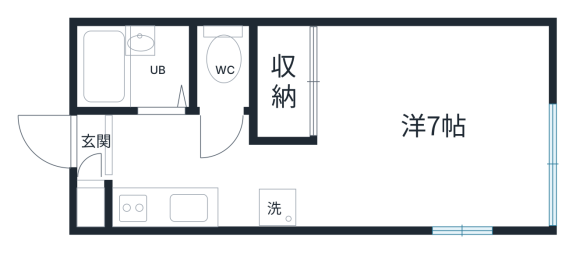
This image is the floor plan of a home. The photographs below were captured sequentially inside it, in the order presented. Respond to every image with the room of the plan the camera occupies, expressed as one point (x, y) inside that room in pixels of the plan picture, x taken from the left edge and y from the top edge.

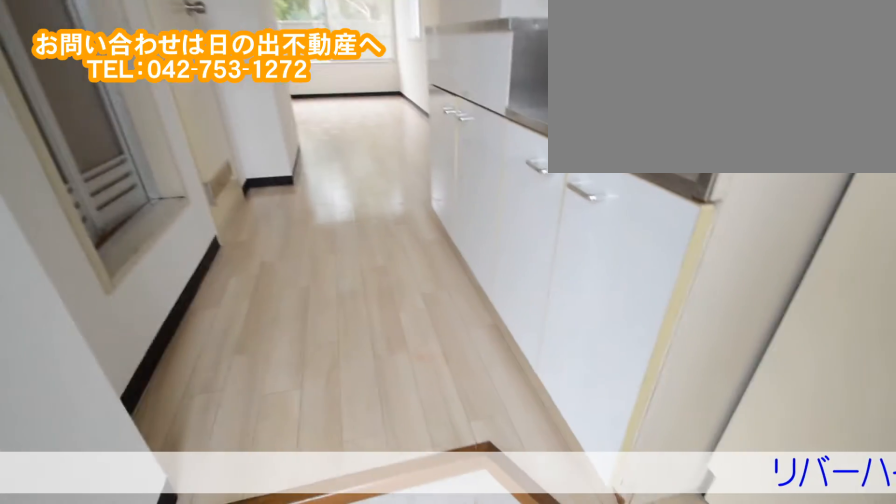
(147, 145)
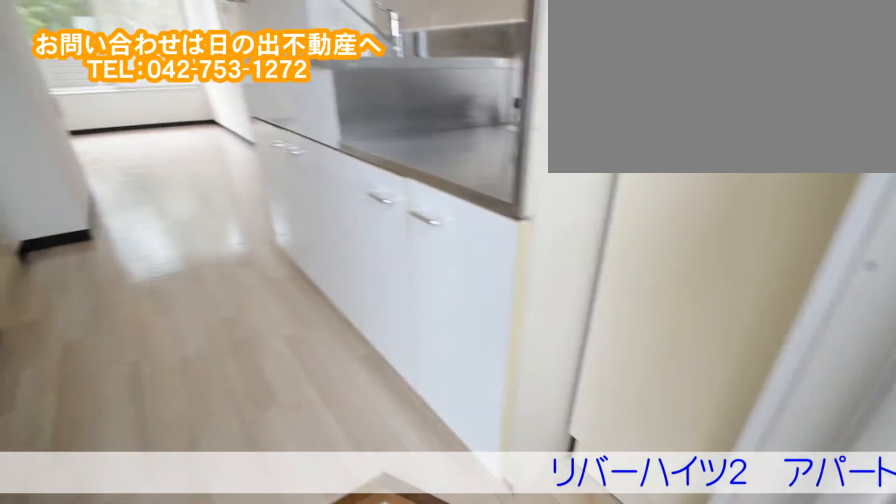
(147, 145)
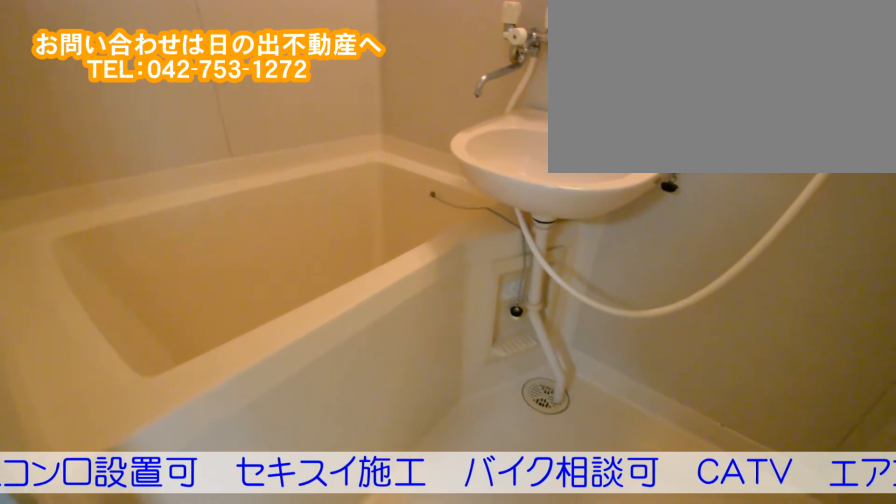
(128, 75)
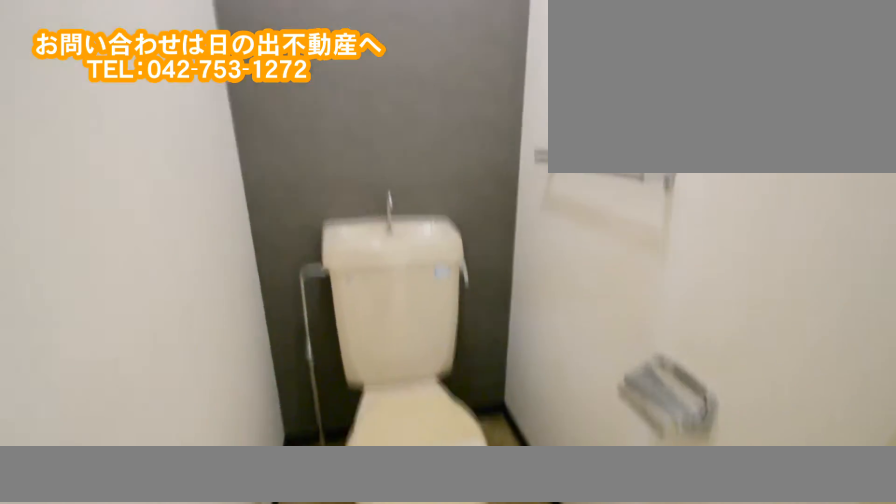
(217, 72)
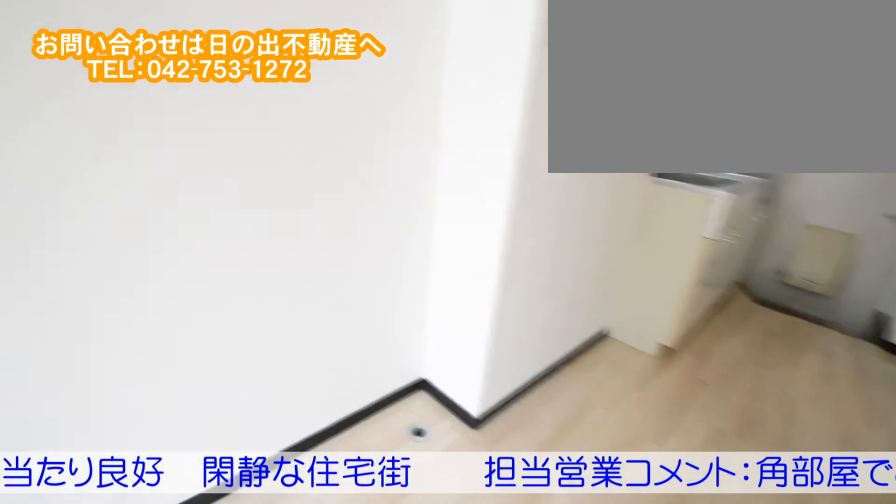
(187, 148)
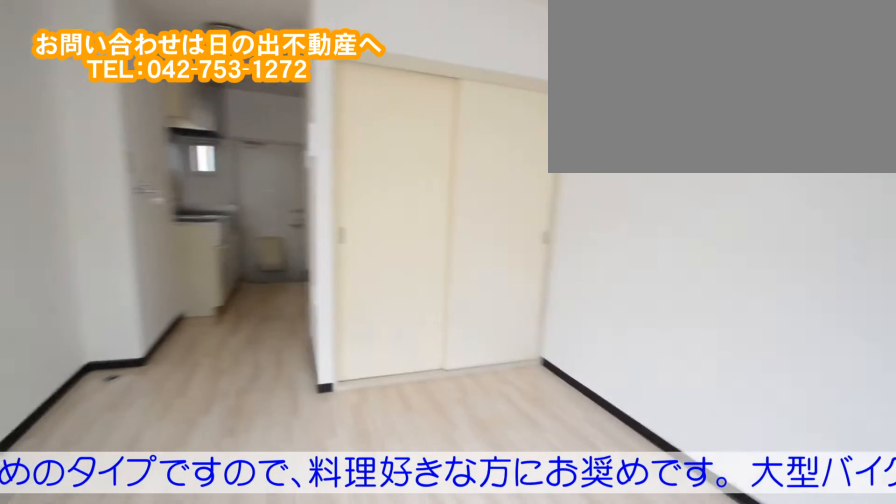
(440, 81)
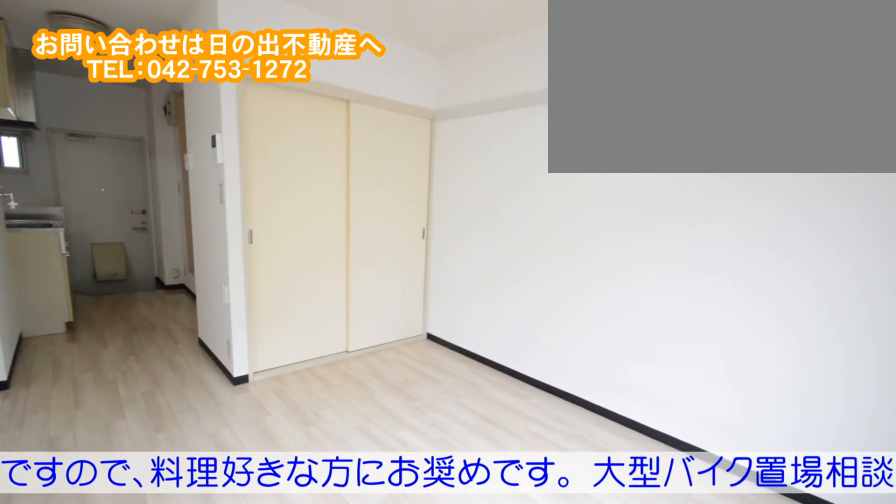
(440, 81)
